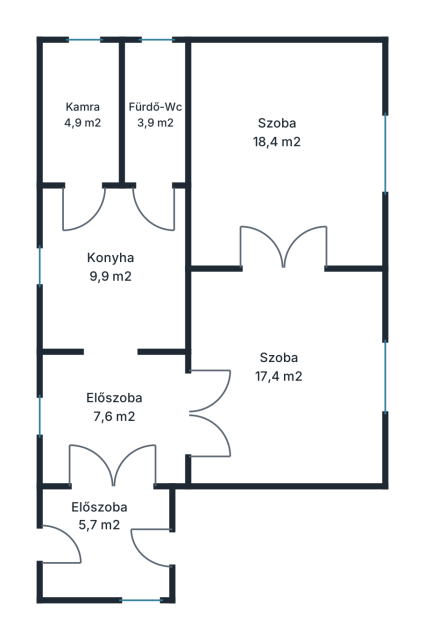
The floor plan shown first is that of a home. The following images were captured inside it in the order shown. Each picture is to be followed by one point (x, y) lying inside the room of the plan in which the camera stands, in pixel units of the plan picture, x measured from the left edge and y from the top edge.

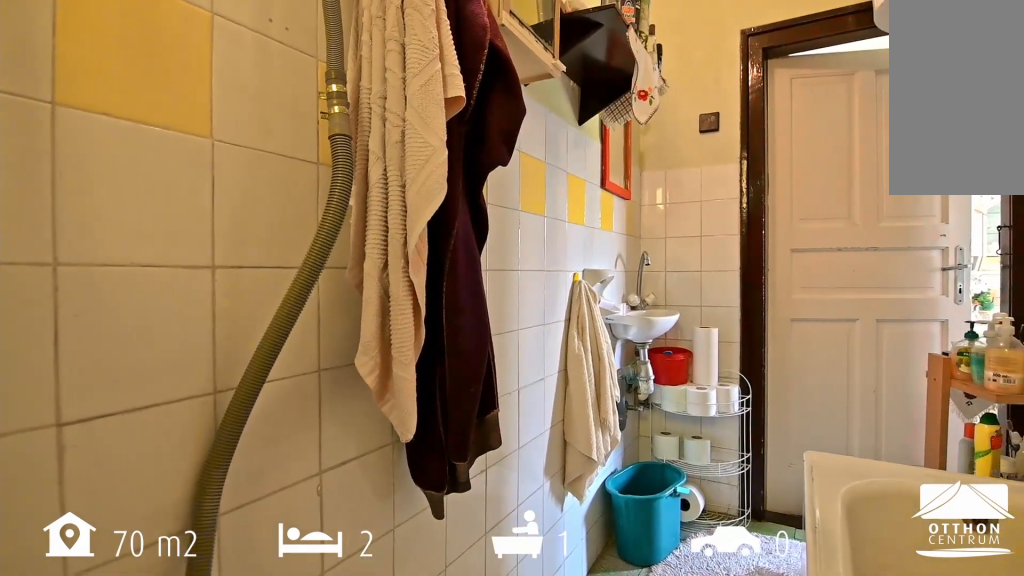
(149, 110)
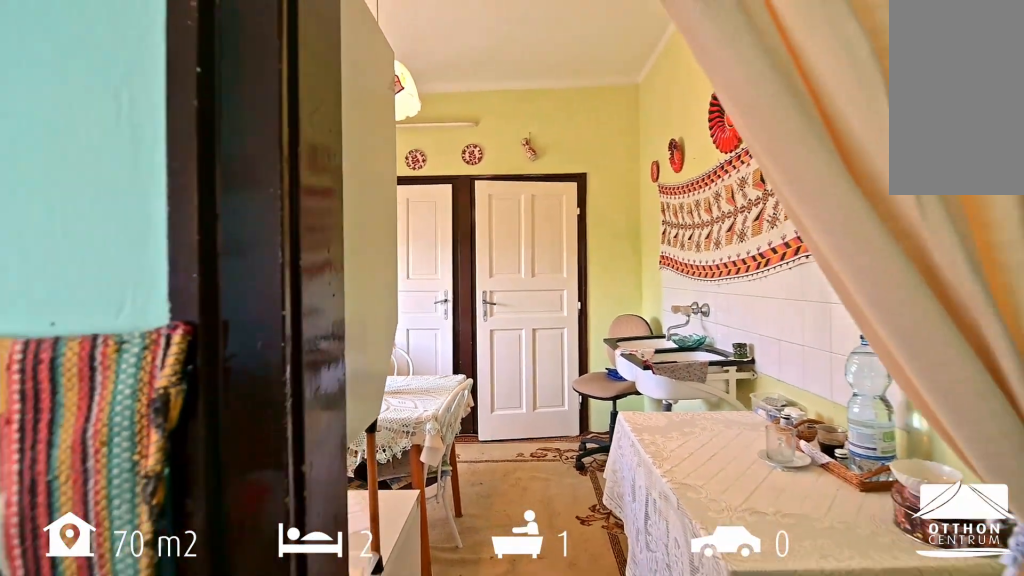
(116, 271)
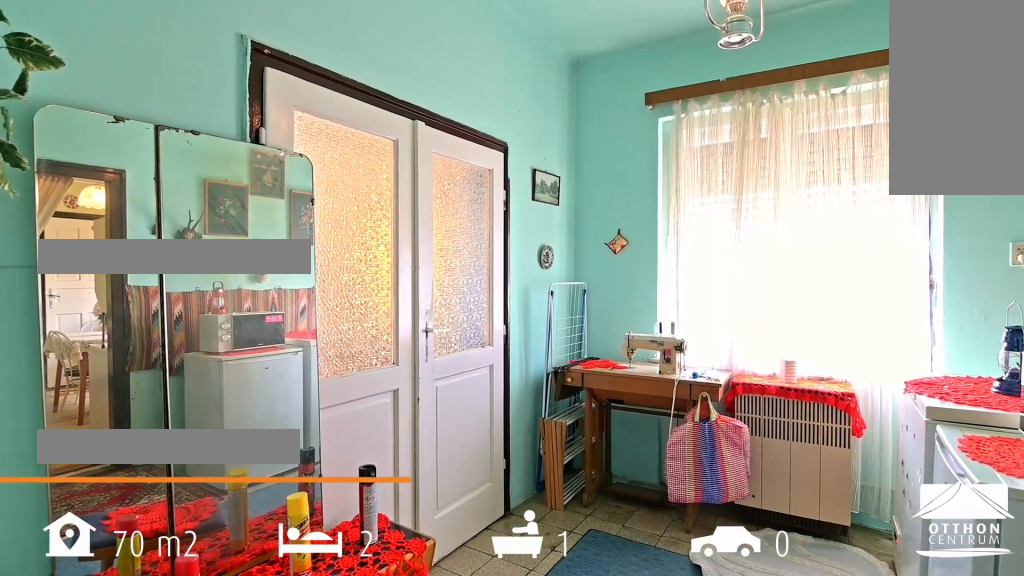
(116, 425)
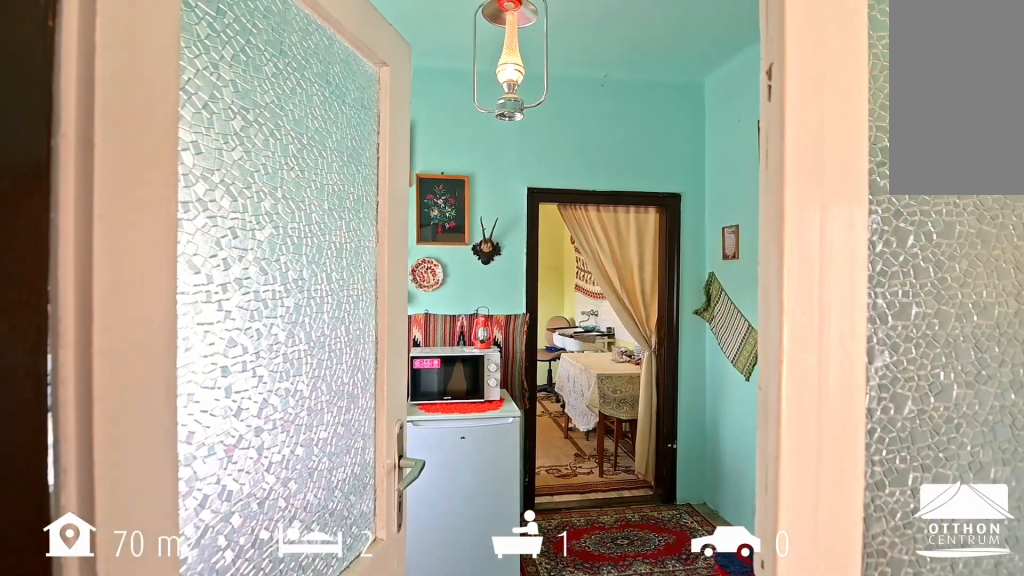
(116, 425)
